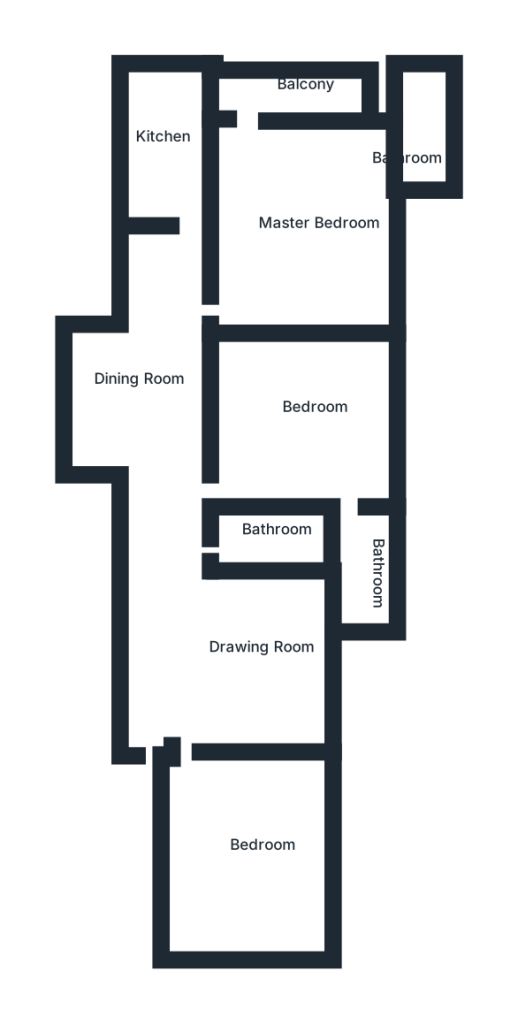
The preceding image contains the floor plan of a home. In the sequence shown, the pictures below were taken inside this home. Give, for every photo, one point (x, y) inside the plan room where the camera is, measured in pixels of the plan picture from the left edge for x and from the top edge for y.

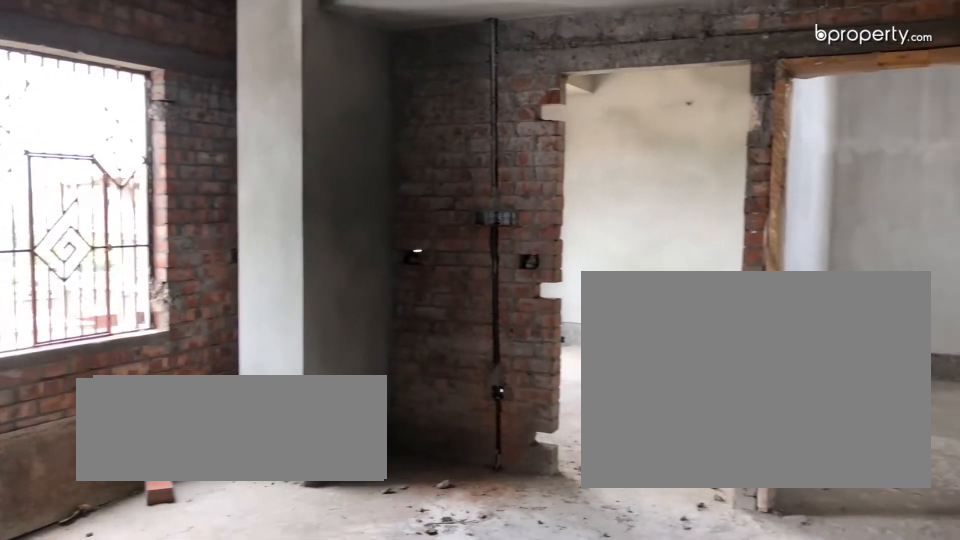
(218, 670)
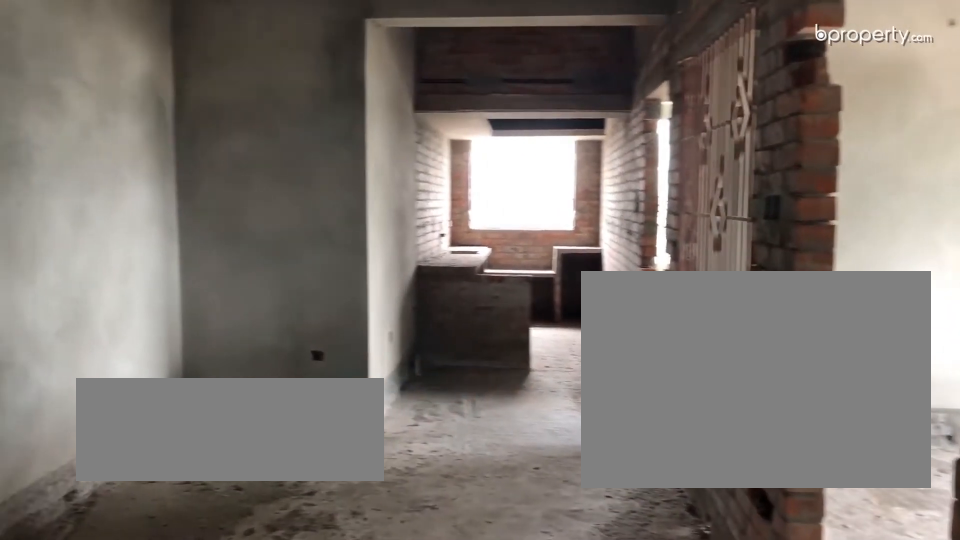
(159, 394)
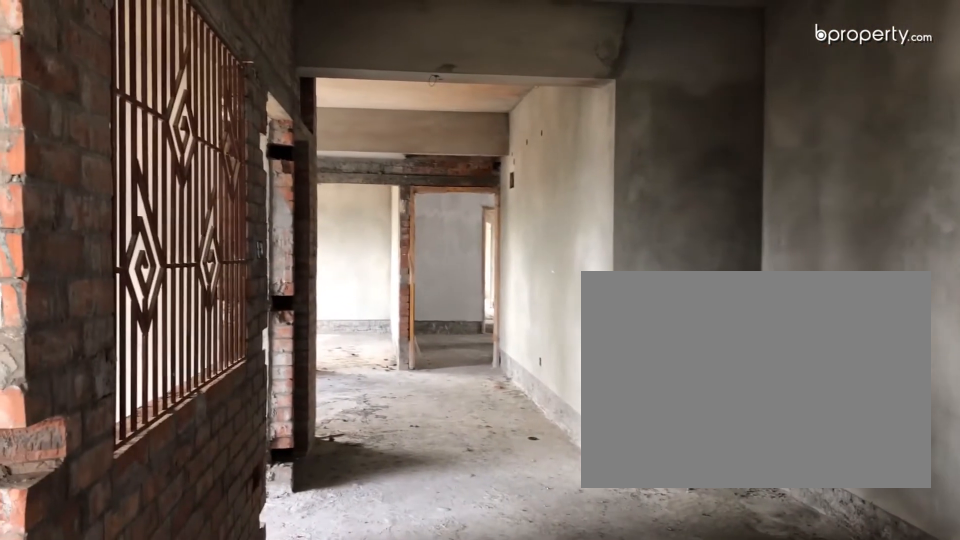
(159, 394)
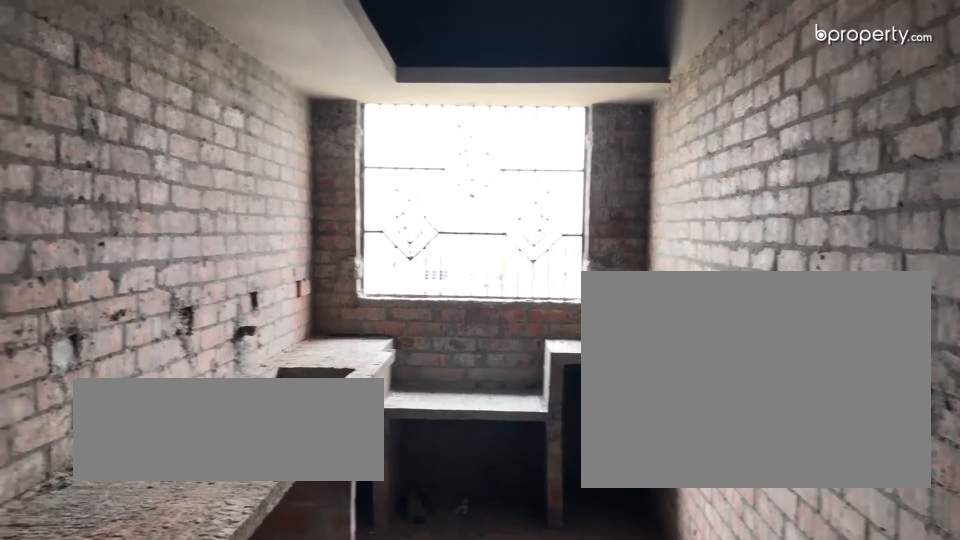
(168, 167)
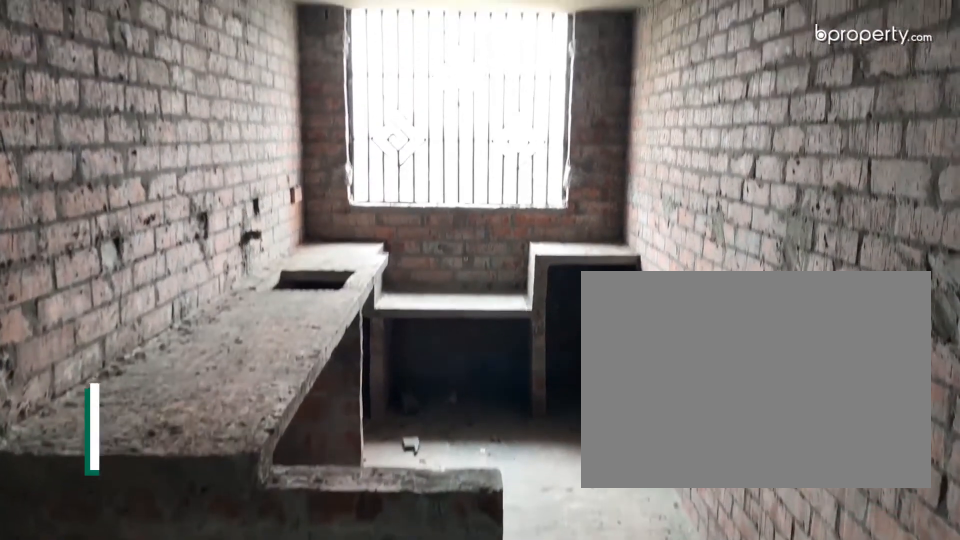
(168, 167)
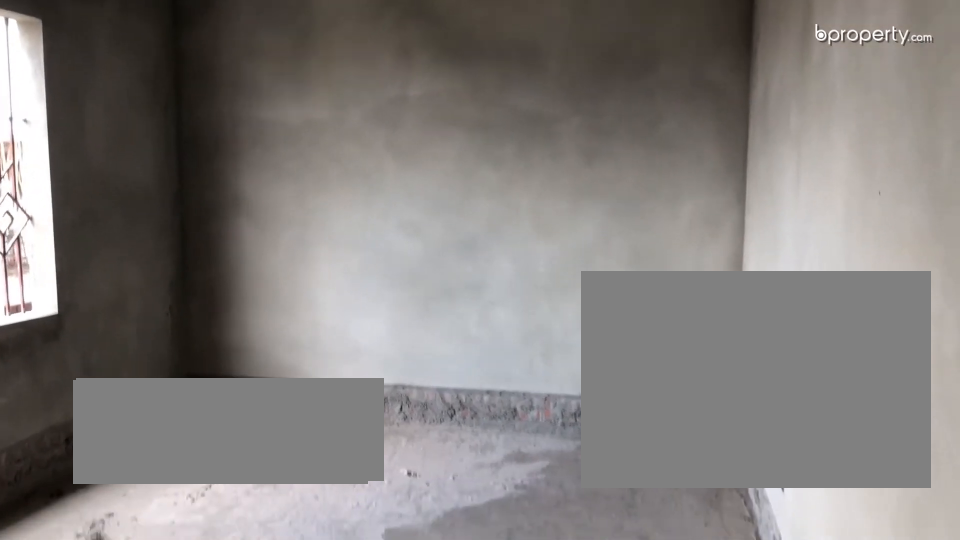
(258, 864)
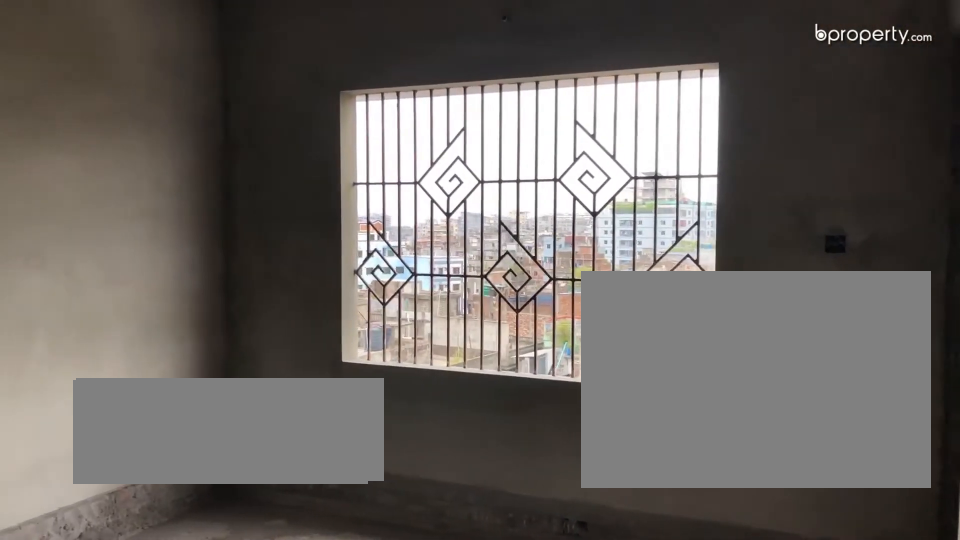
(317, 414)
